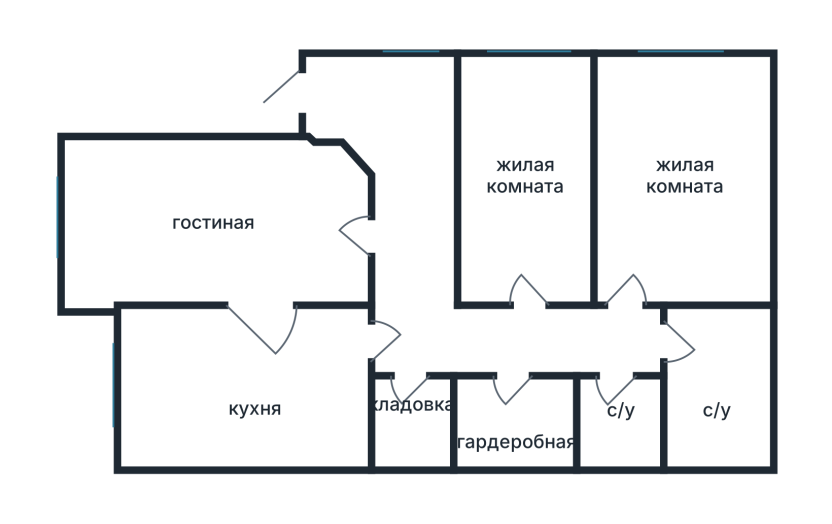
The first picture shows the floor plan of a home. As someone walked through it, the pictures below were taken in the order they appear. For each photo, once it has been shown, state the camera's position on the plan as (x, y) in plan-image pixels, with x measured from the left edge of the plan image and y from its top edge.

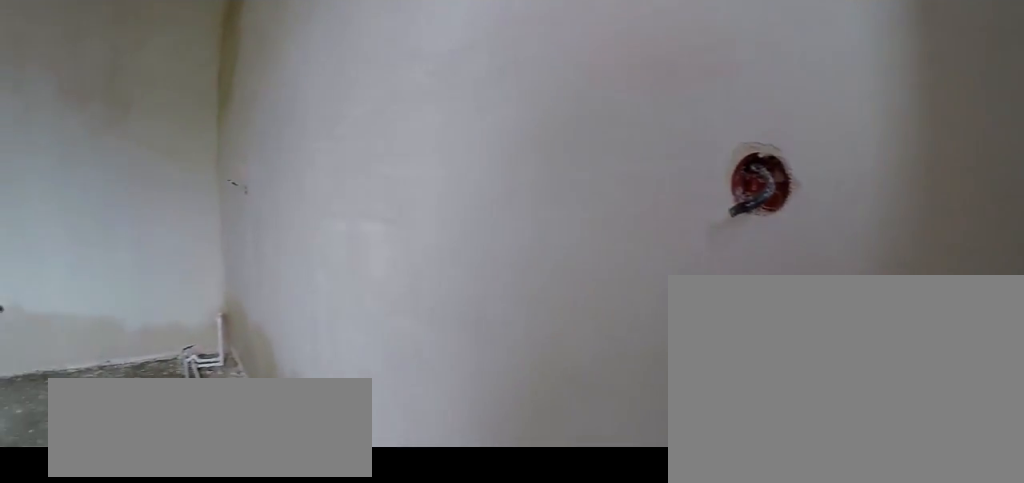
(168, 430)
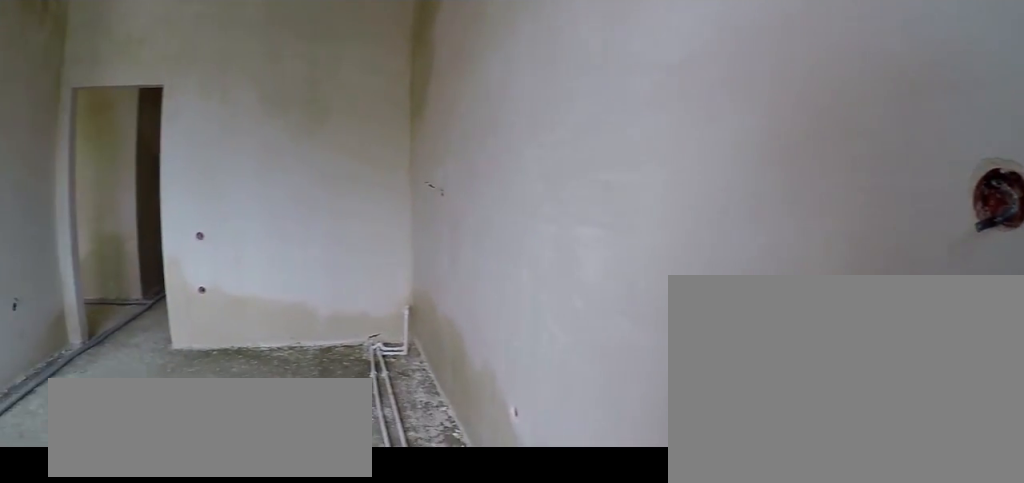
(168, 430)
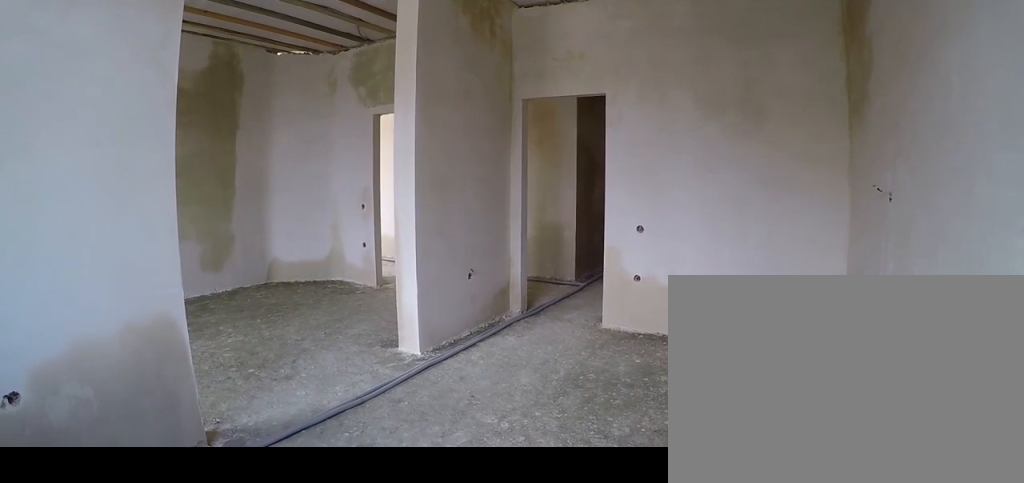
(168, 430)
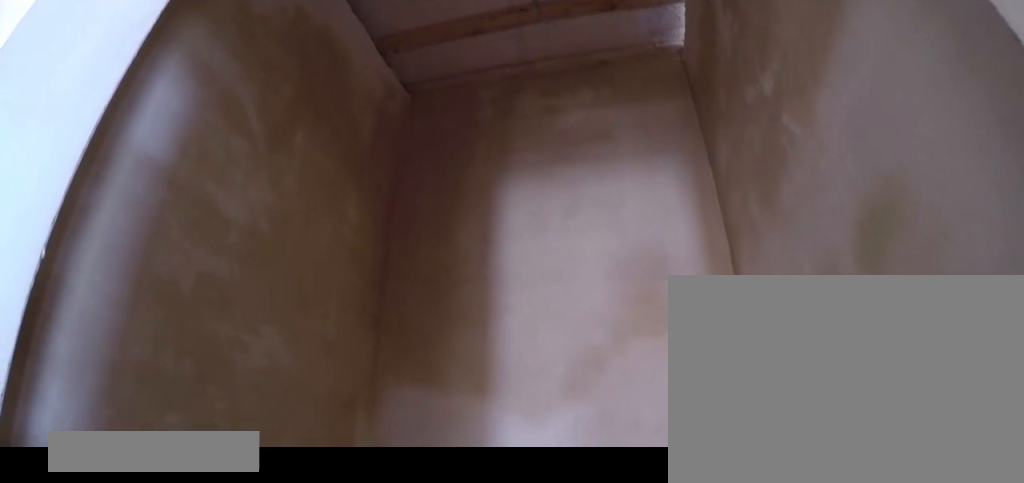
(412, 368)
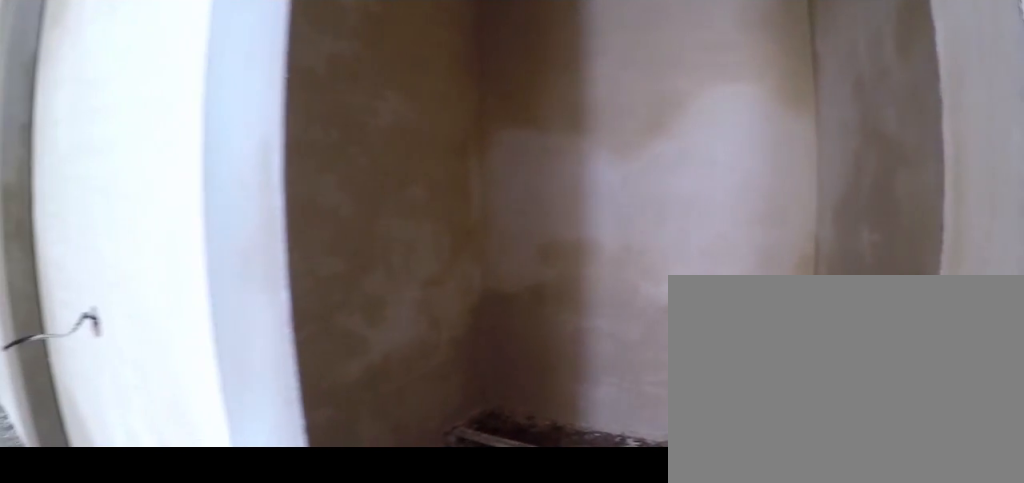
(428, 348)
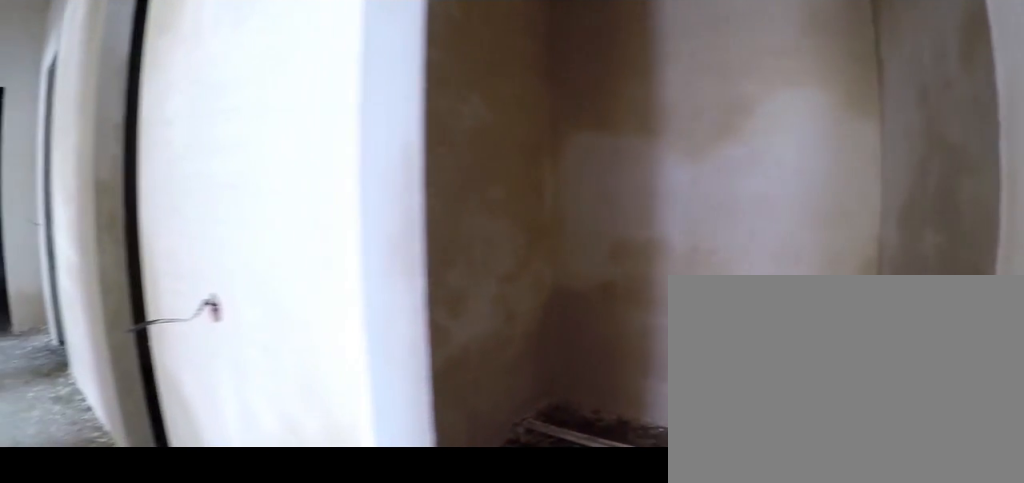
(436, 343)
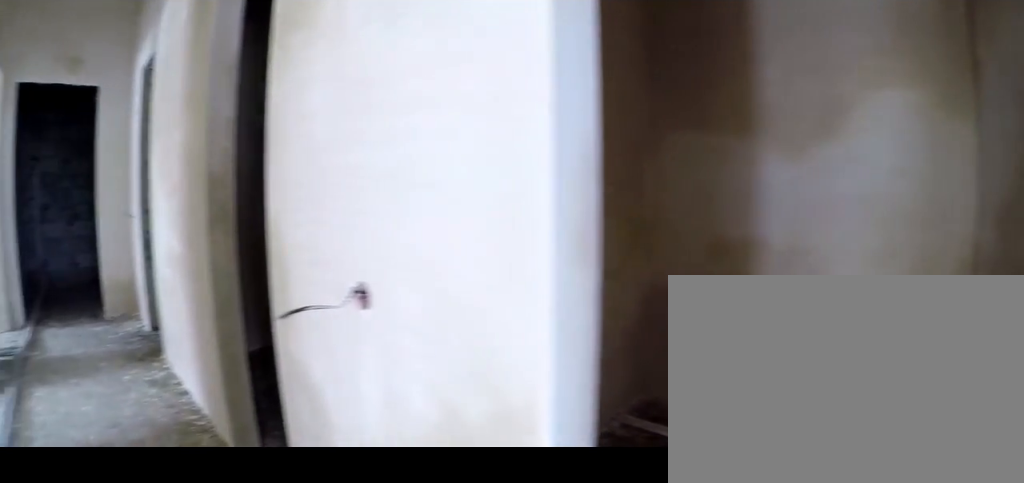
(445, 340)
